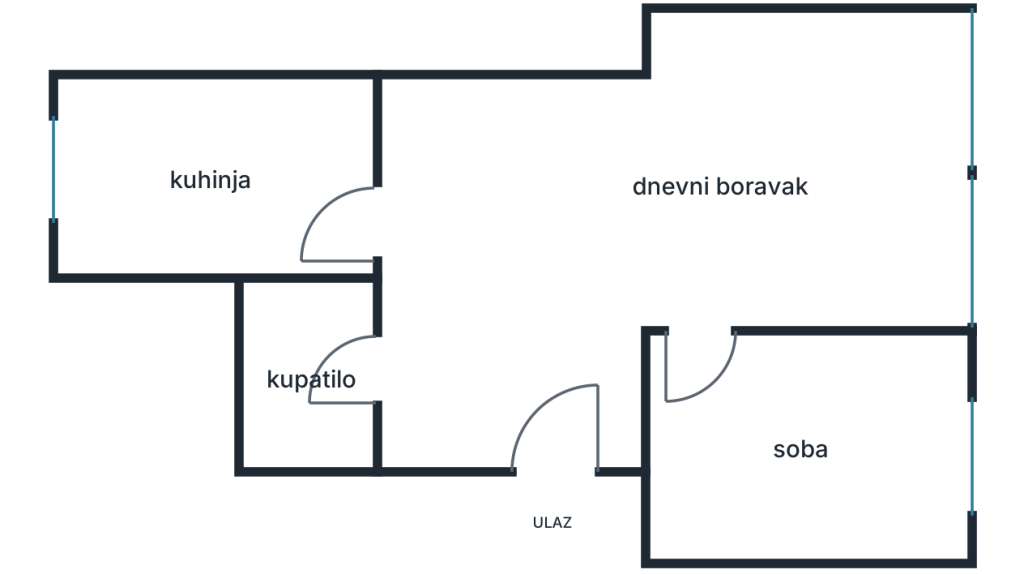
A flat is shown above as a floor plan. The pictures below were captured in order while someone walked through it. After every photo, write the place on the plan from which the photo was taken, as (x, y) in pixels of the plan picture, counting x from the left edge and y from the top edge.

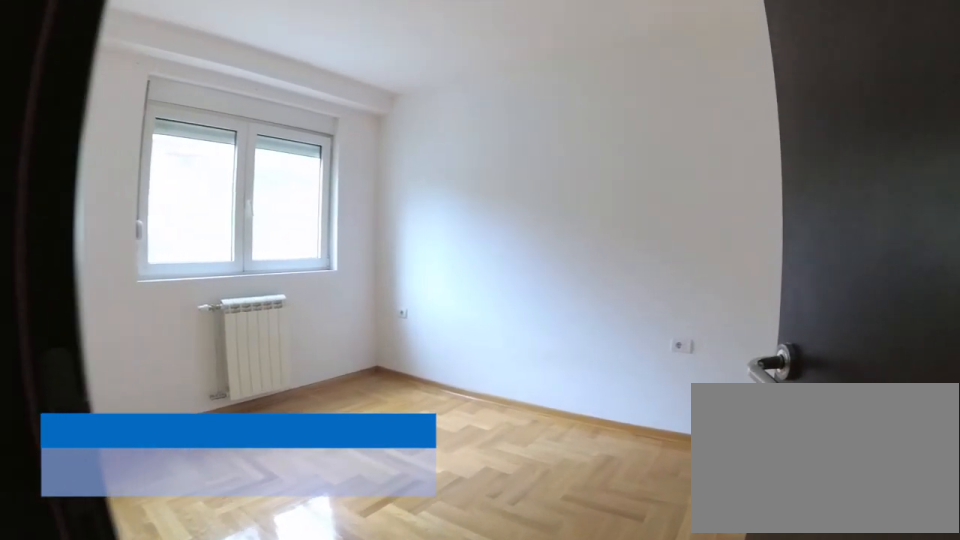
(705, 303)
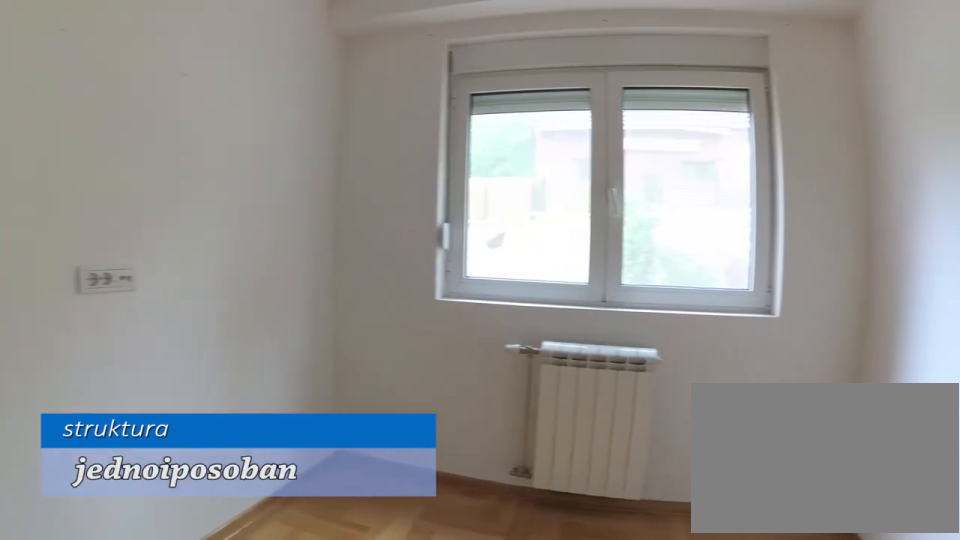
(685, 434)
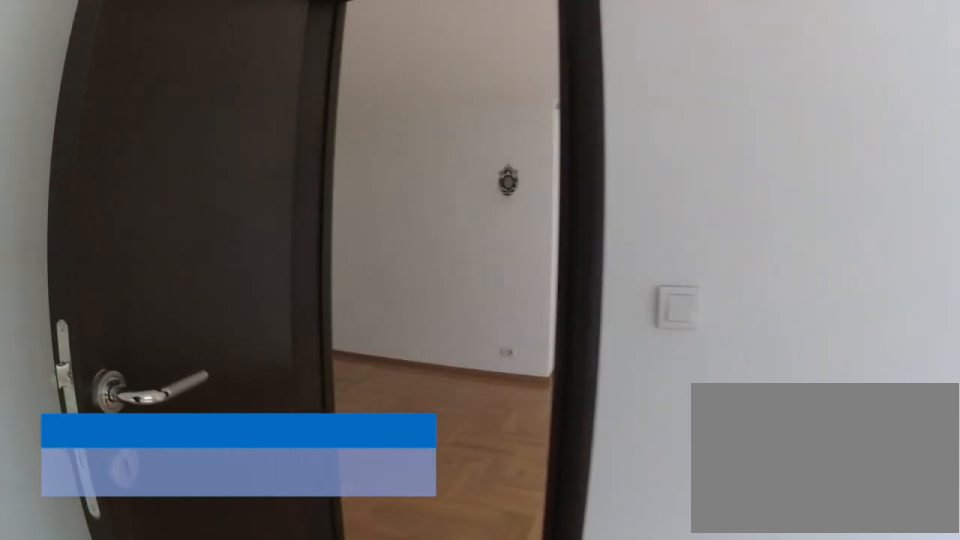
(706, 435)
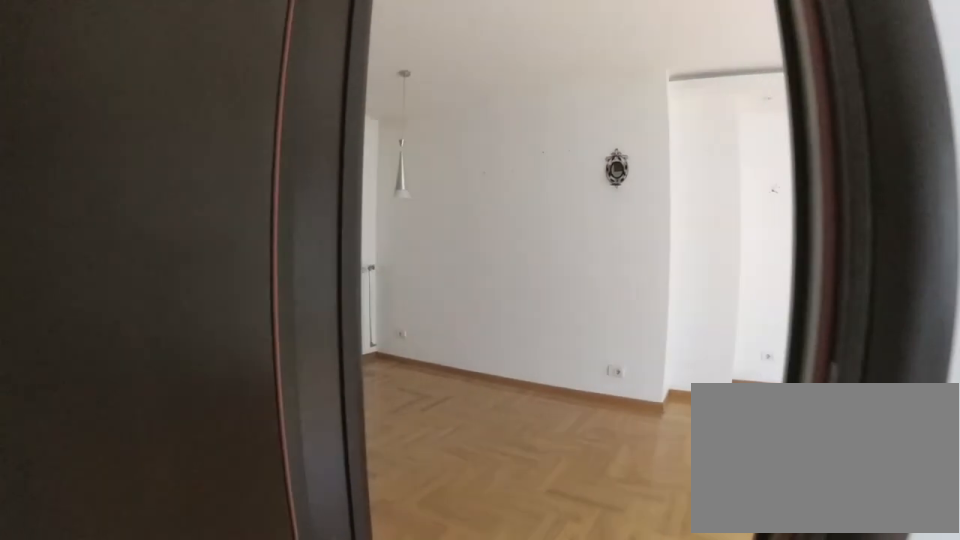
(710, 394)
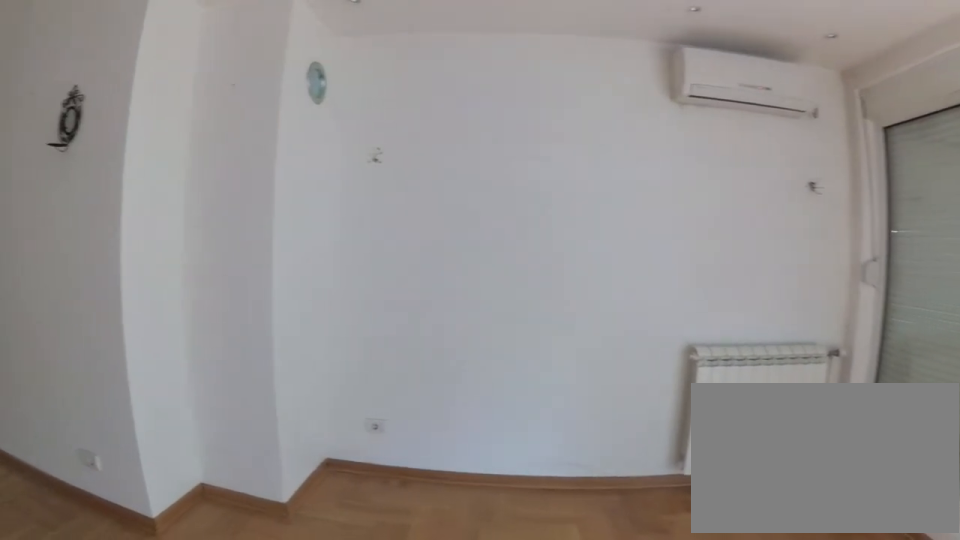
(797, 317)
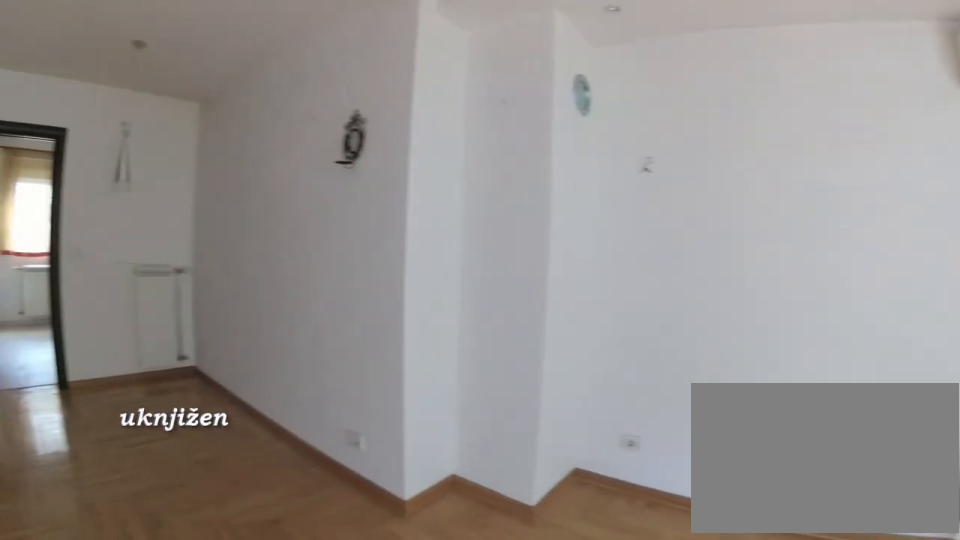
(810, 311)
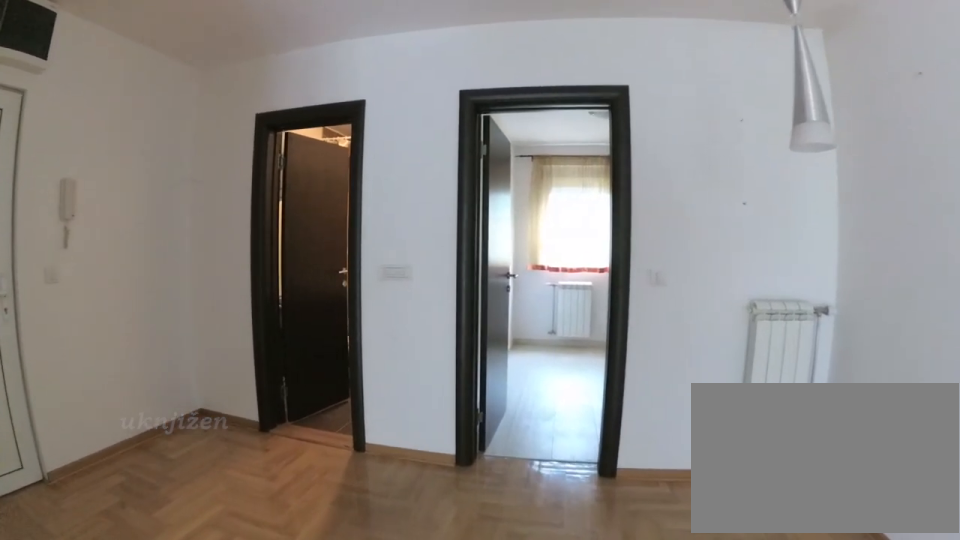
(651, 256)
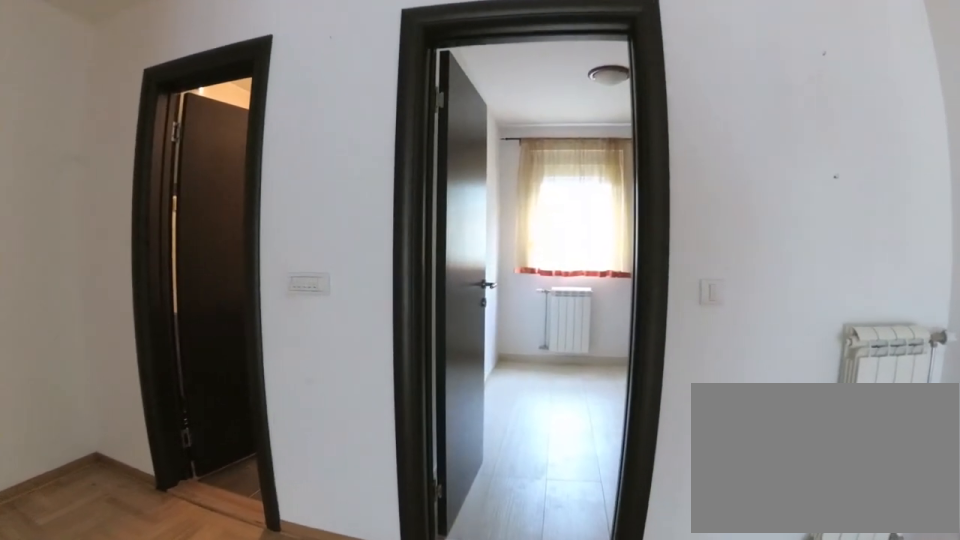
(571, 242)
